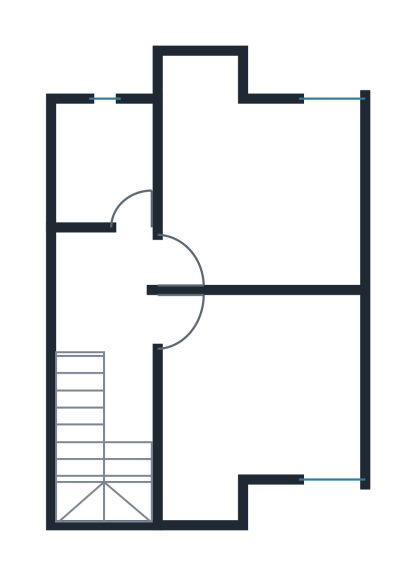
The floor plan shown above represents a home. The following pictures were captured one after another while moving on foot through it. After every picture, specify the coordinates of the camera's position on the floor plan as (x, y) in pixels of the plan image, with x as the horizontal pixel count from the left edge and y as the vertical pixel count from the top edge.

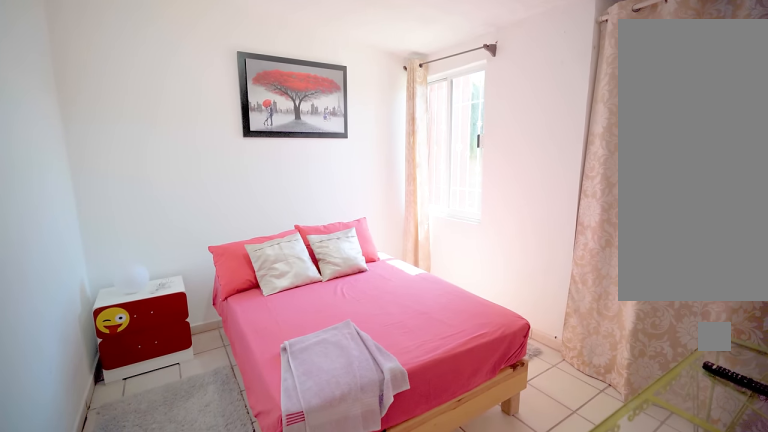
(171, 320)
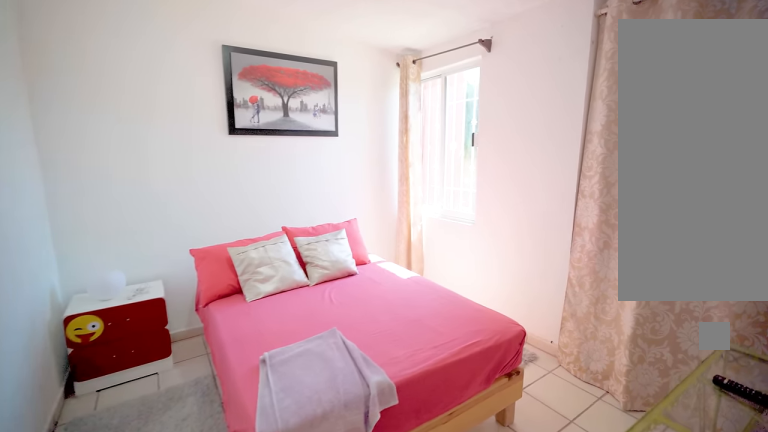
(171, 320)
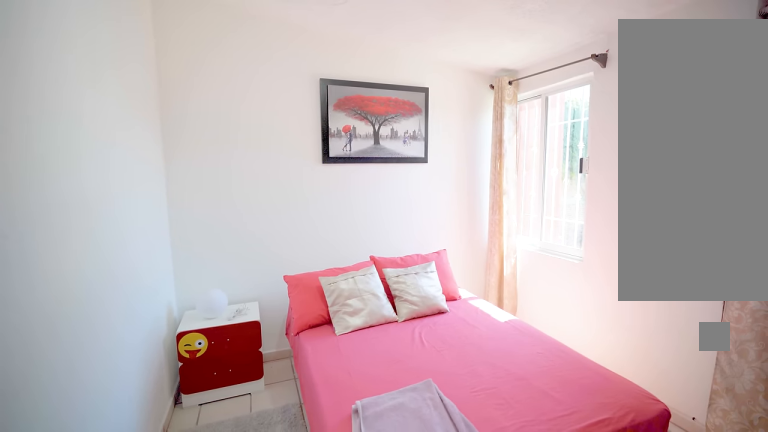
(172, 319)
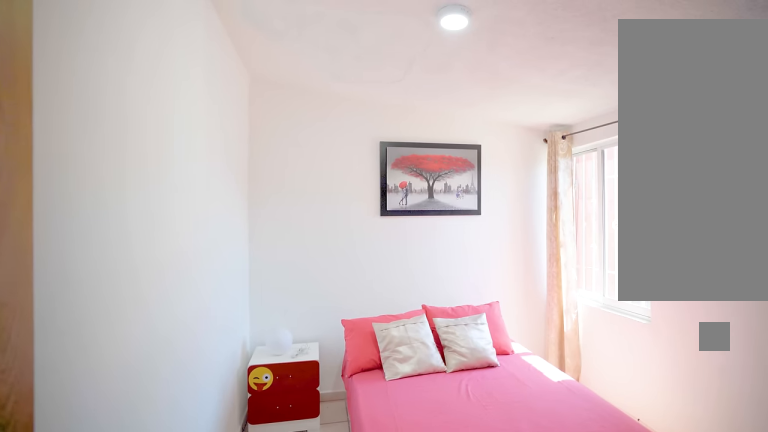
(172, 319)
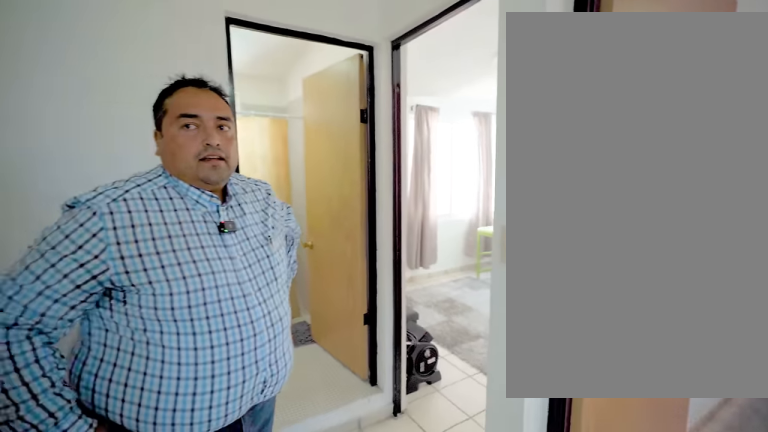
(171, 320)
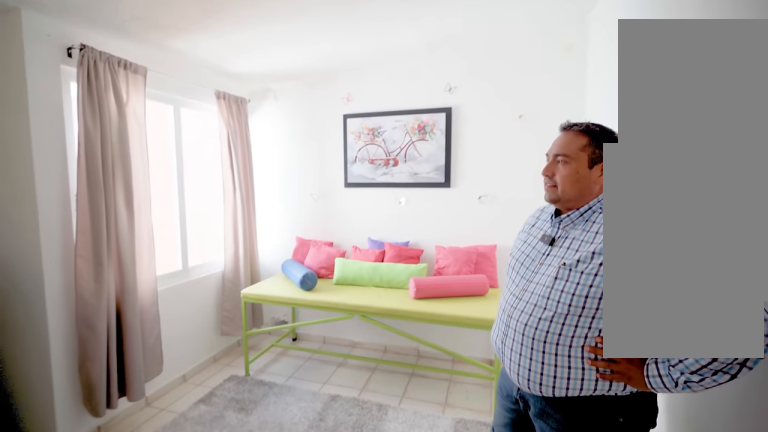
(179, 264)
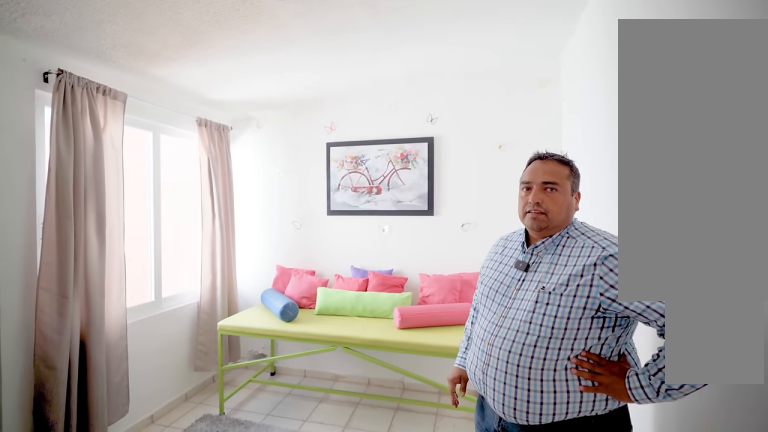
(179, 261)
